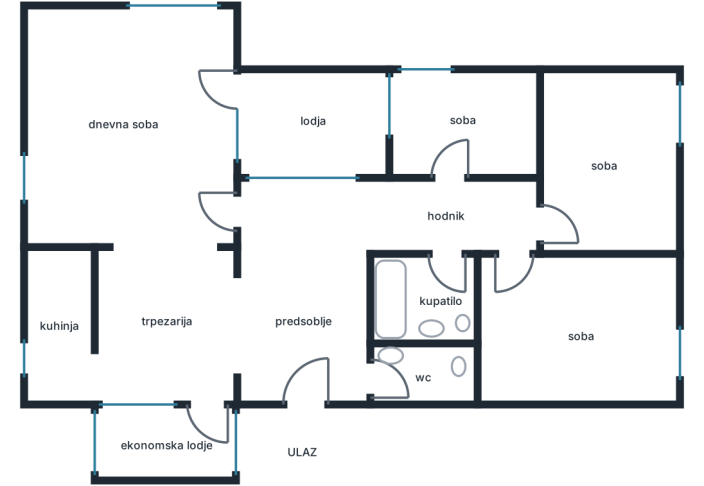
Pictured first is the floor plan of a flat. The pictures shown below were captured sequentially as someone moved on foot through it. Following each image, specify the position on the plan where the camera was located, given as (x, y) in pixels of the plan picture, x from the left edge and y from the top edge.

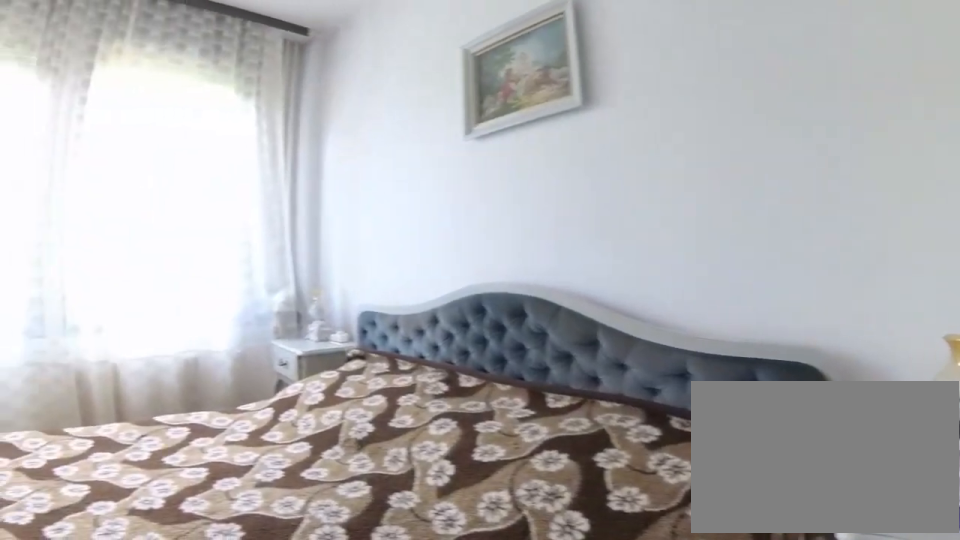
(495, 352)
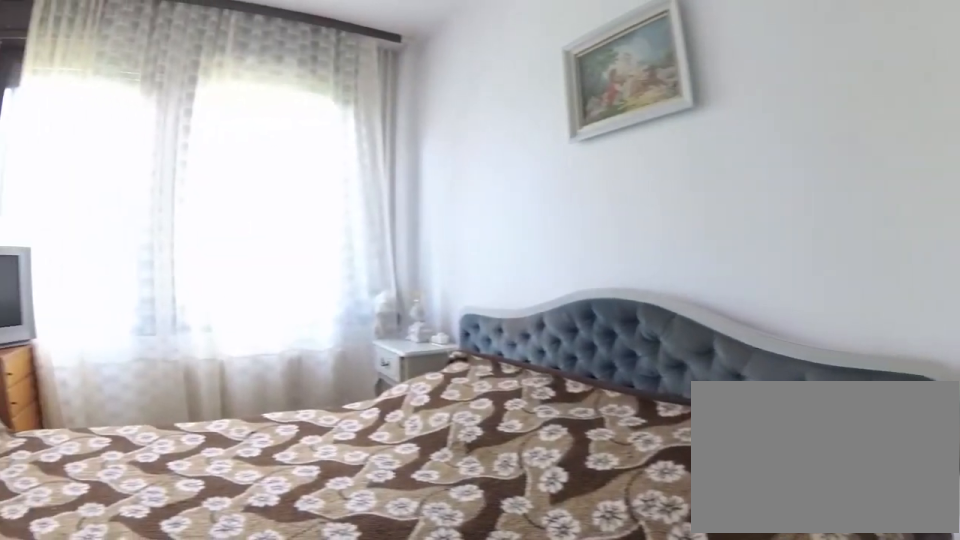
(492, 352)
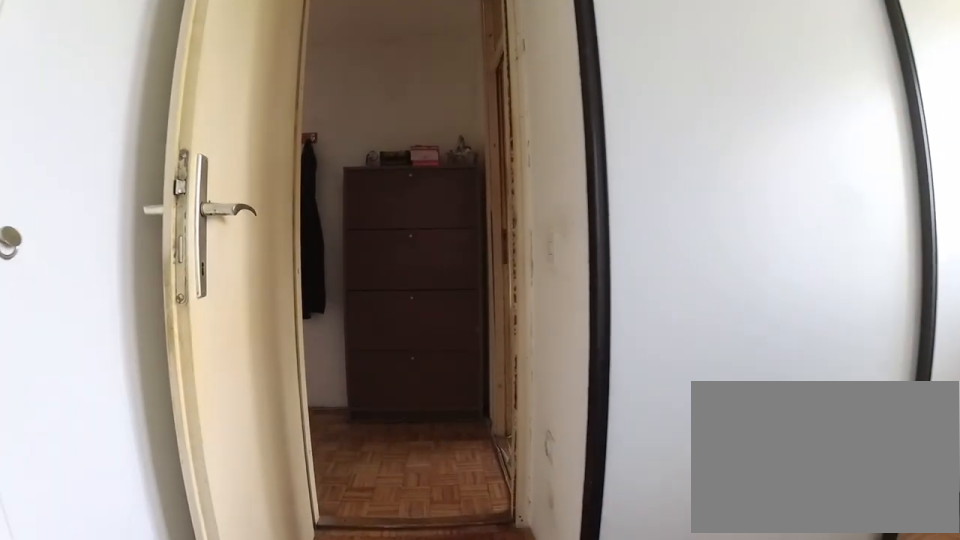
(506, 349)
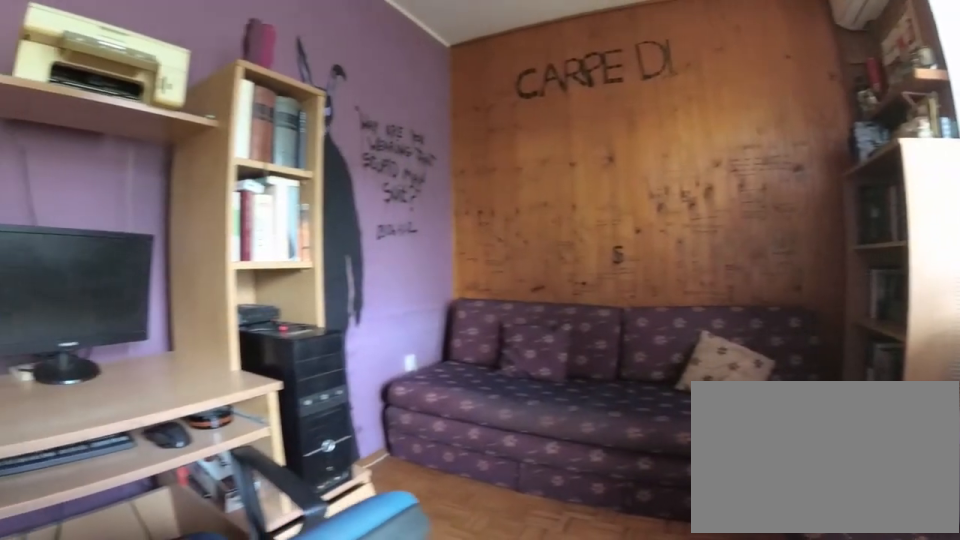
(628, 227)
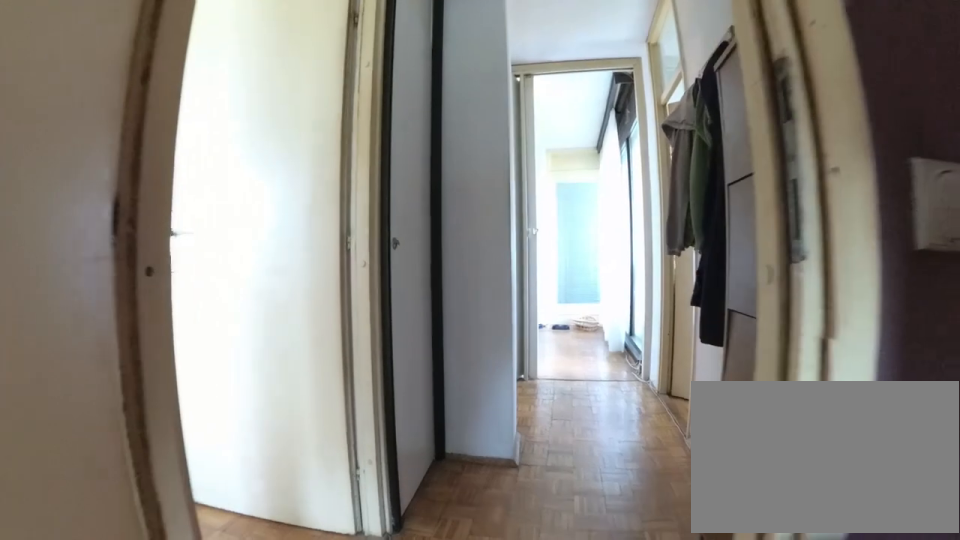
(590, 220)
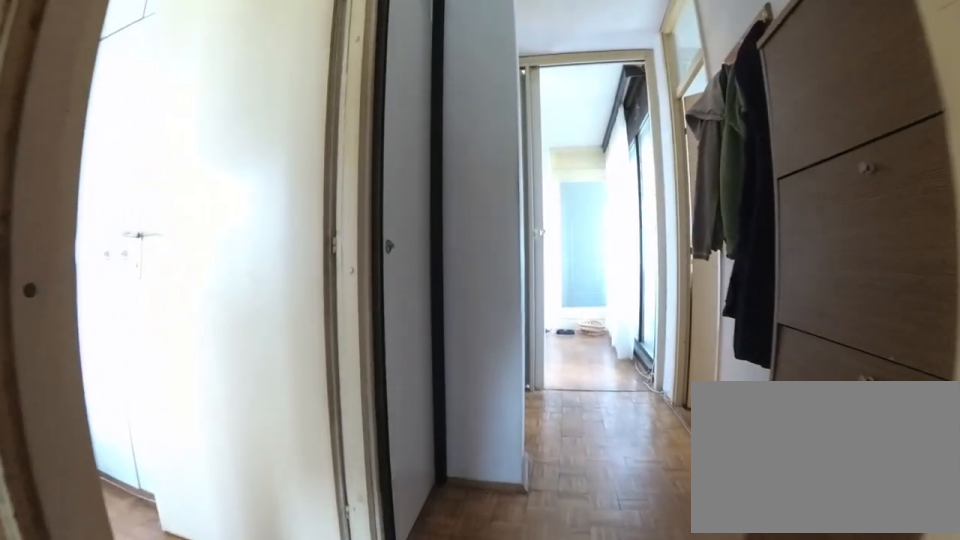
(581, 220)
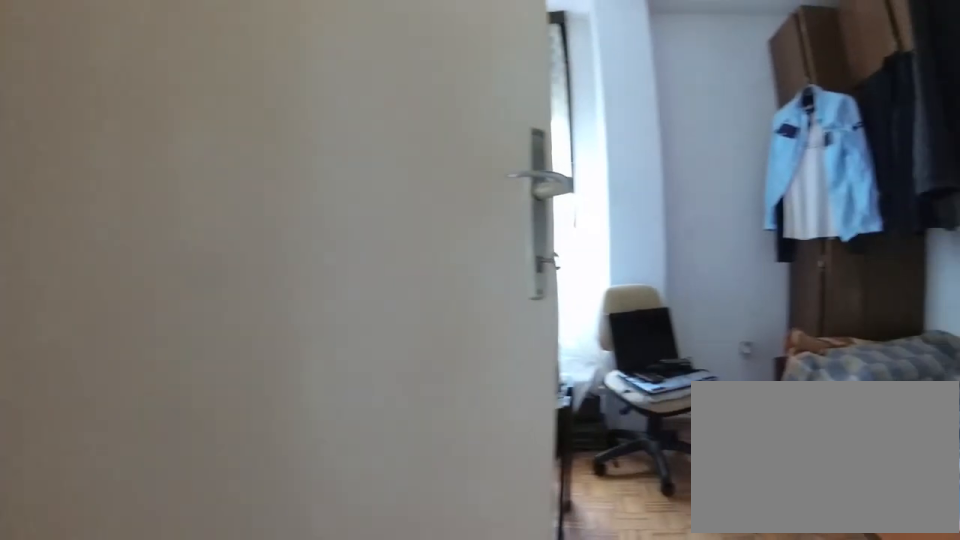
(465, 213)
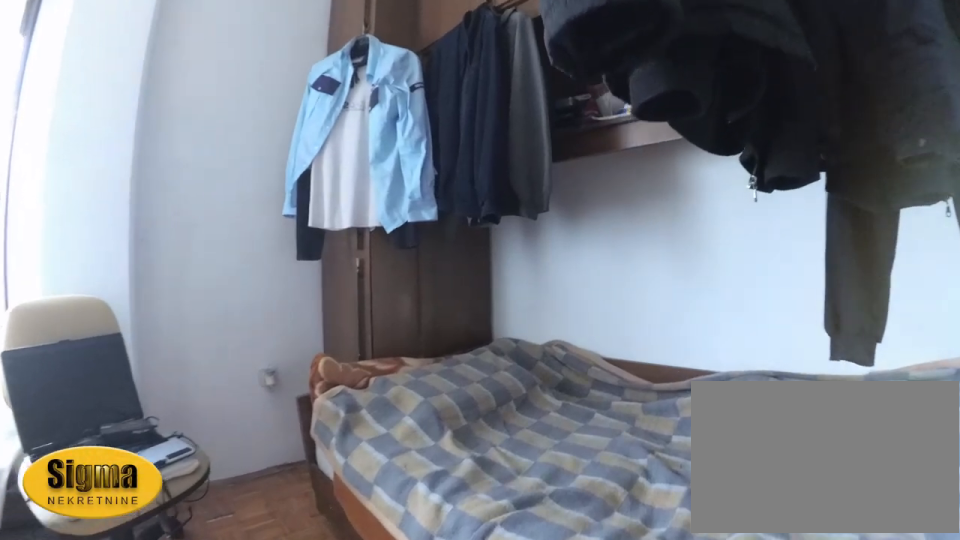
(465, 180)
